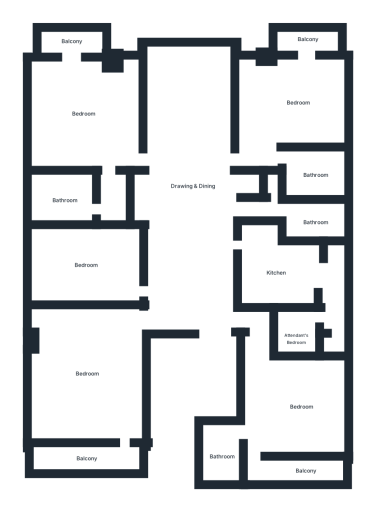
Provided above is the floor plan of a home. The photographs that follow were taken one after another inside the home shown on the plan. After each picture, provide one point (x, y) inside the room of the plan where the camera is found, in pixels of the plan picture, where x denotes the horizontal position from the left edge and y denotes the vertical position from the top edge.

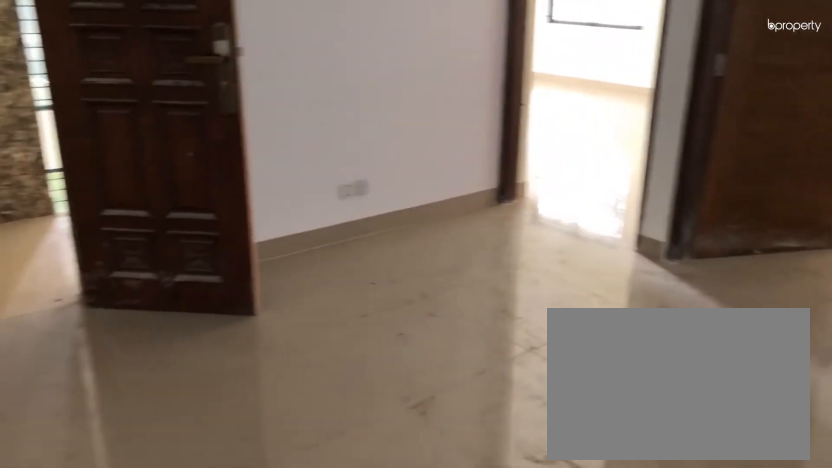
(188, 210)
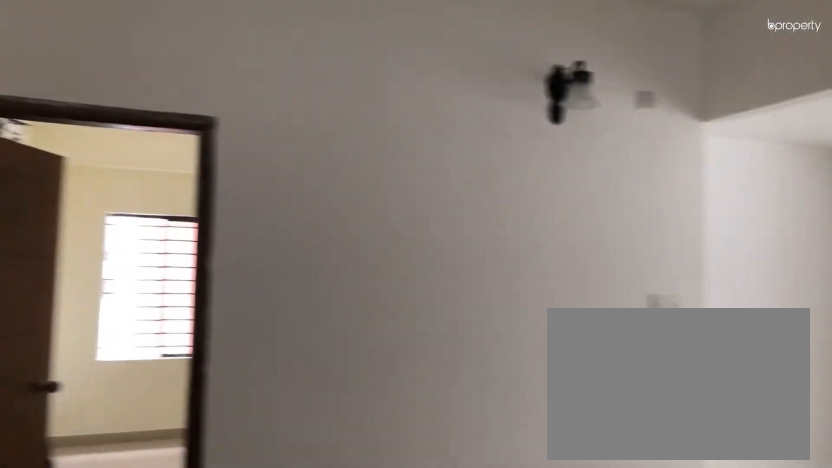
(188, 210)
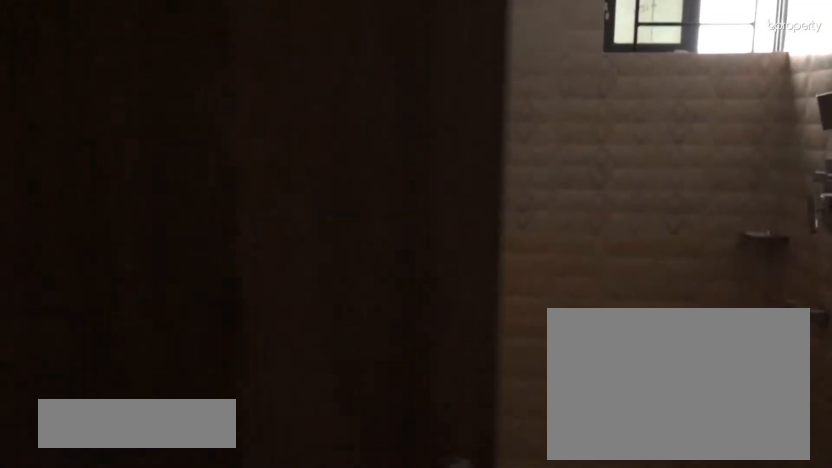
(314, 218)
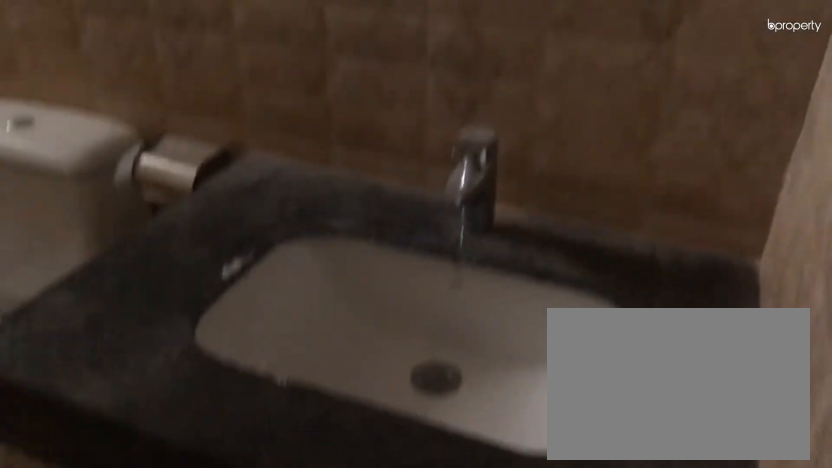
(314, 218)
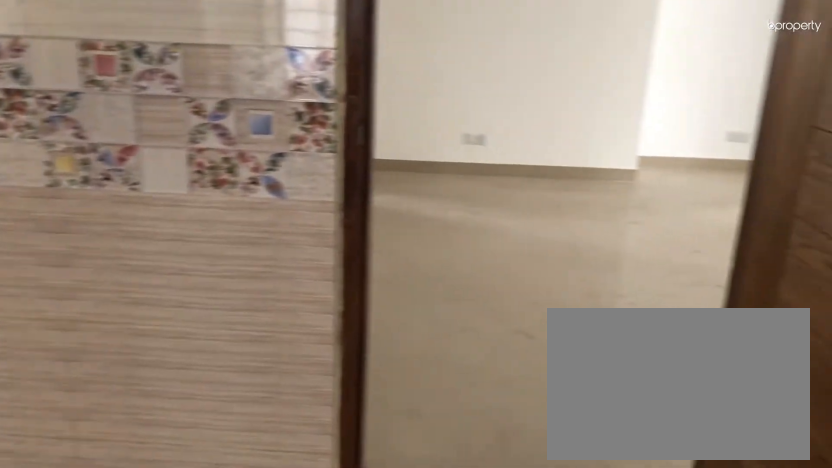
(282, 274)
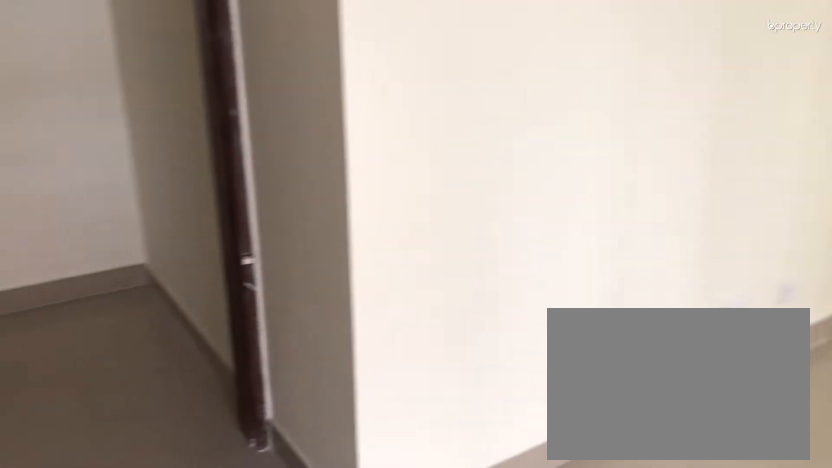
(298, 407)
